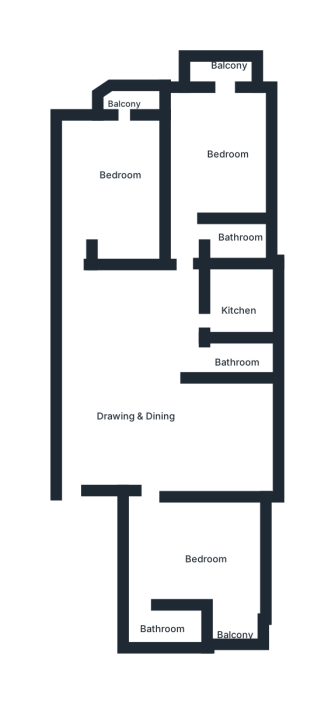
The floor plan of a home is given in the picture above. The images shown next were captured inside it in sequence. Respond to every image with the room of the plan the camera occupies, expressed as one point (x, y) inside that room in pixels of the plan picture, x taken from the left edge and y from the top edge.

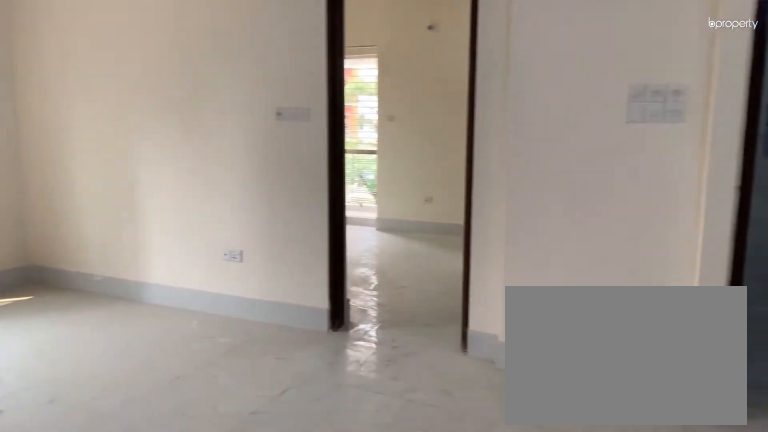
(141, 412)
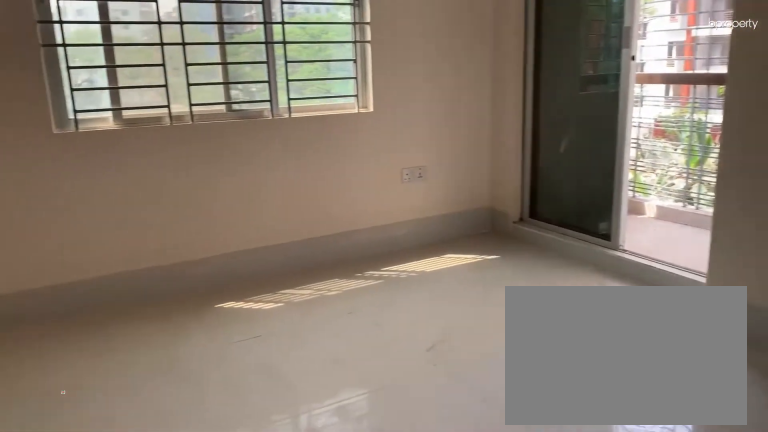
(196, 556)
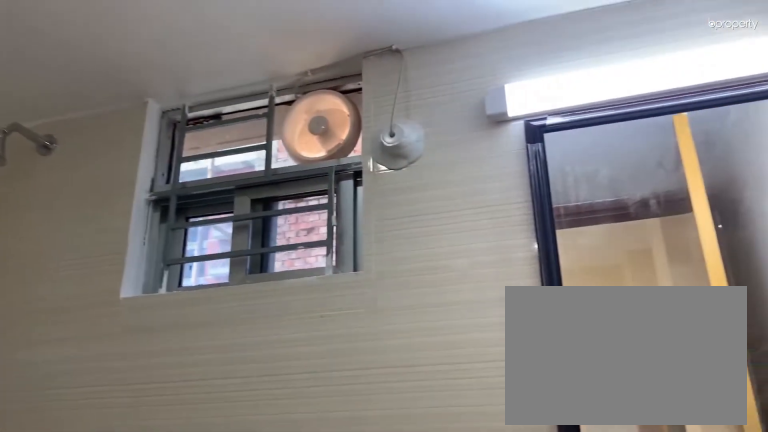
(164, 625)
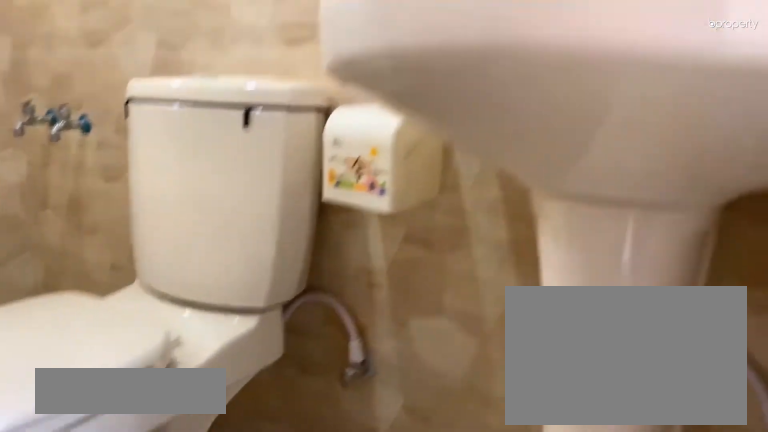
(235, 356)
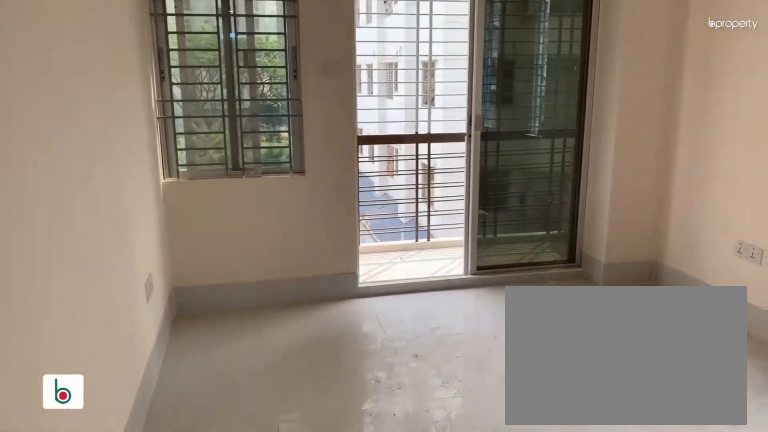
(226, 135)
